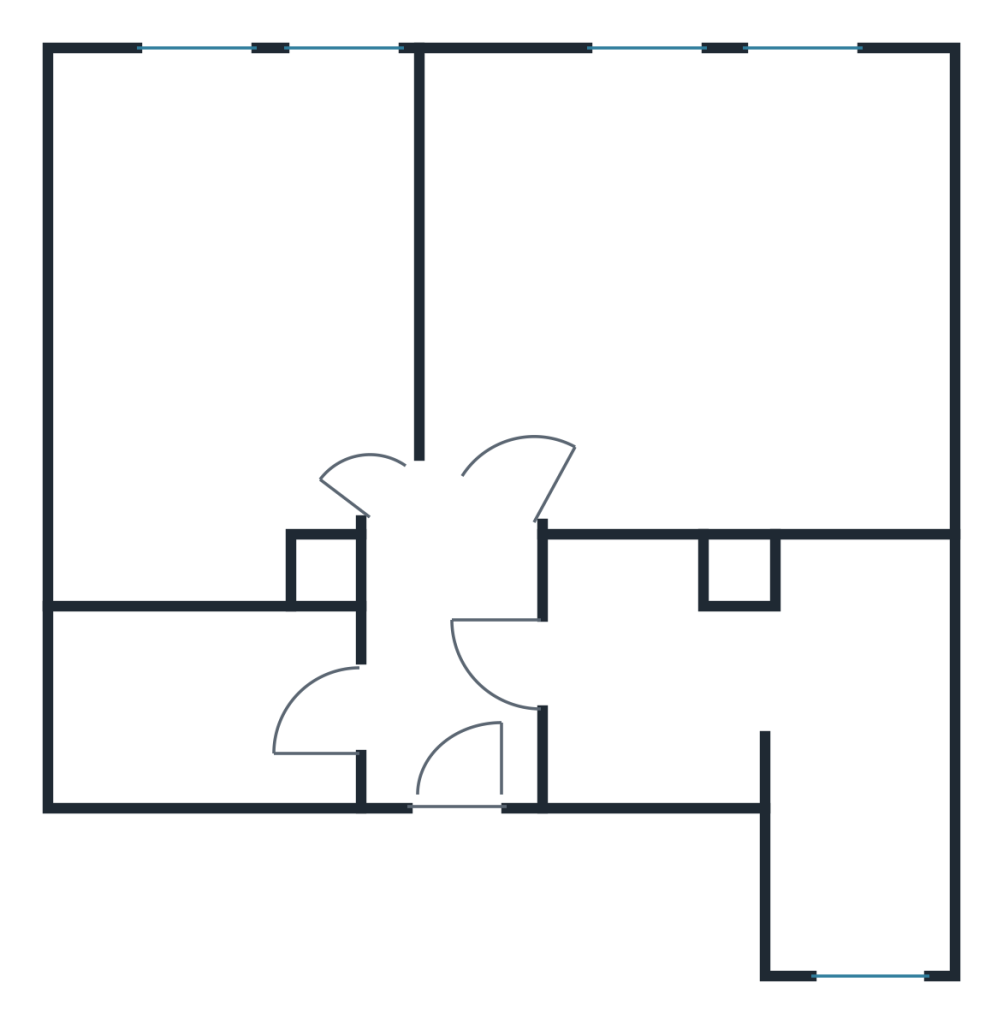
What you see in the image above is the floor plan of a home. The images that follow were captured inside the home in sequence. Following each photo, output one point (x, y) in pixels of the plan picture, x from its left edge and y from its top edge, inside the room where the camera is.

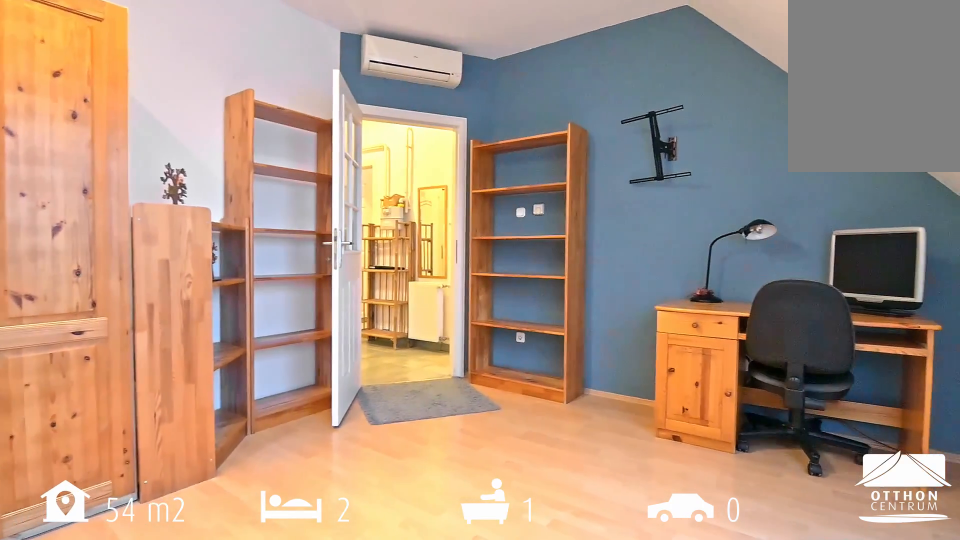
(721, 293)
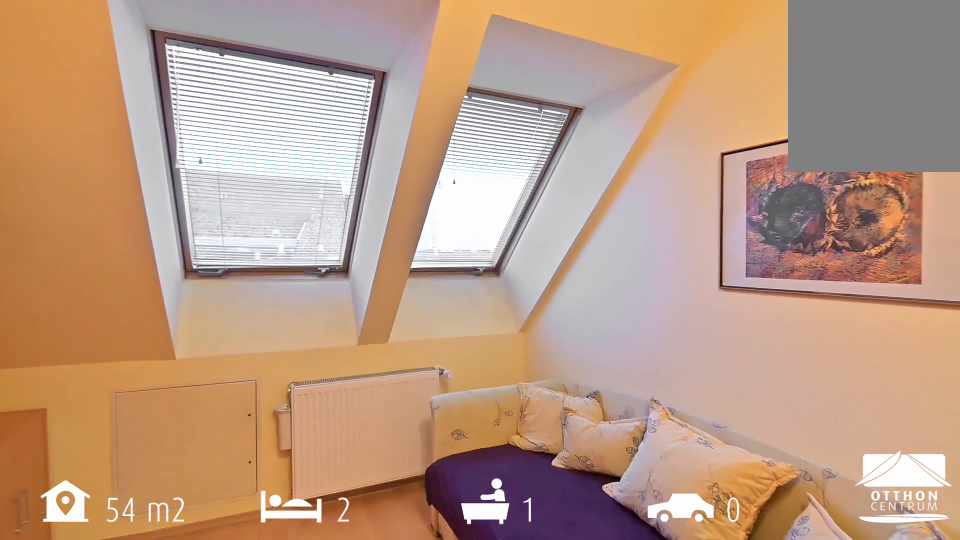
(223, 323)
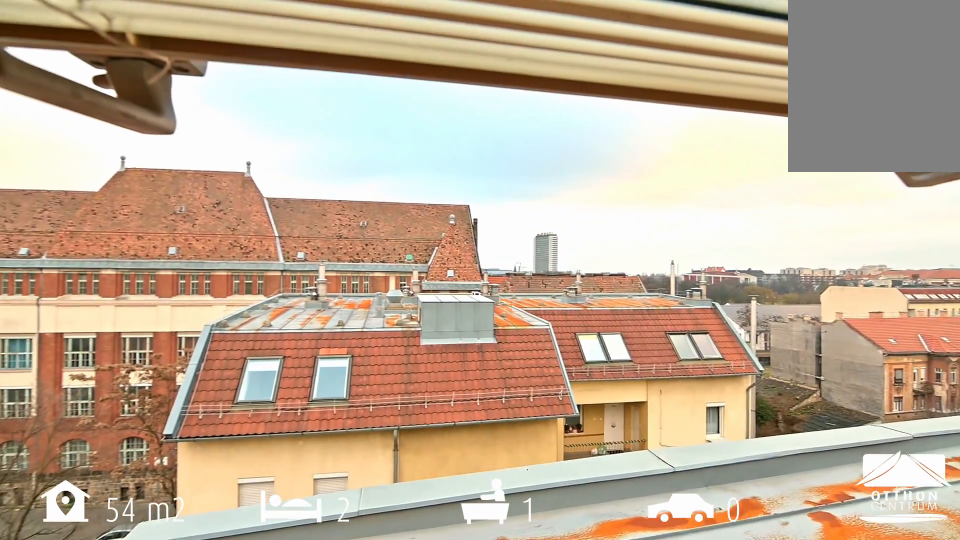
(224, 323)
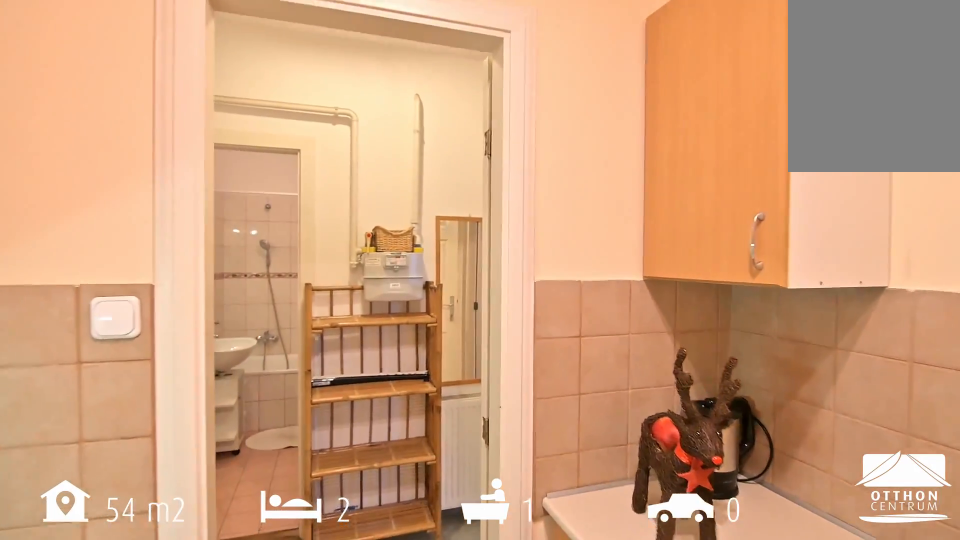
(842, 686)
